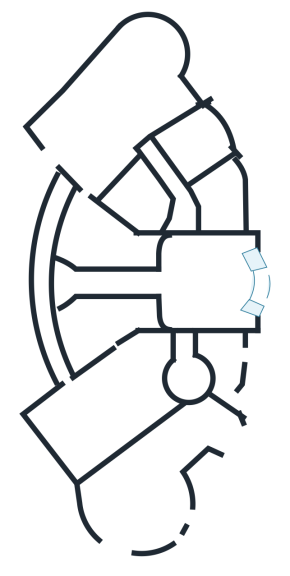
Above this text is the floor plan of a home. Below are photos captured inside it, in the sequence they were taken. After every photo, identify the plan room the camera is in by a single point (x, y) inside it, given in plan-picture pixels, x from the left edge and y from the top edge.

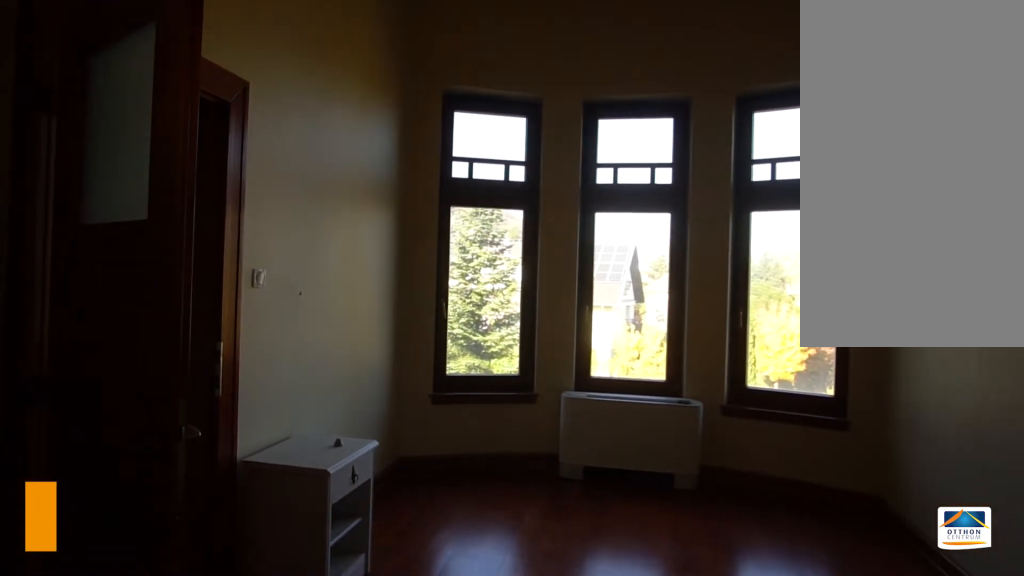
(225, 386)
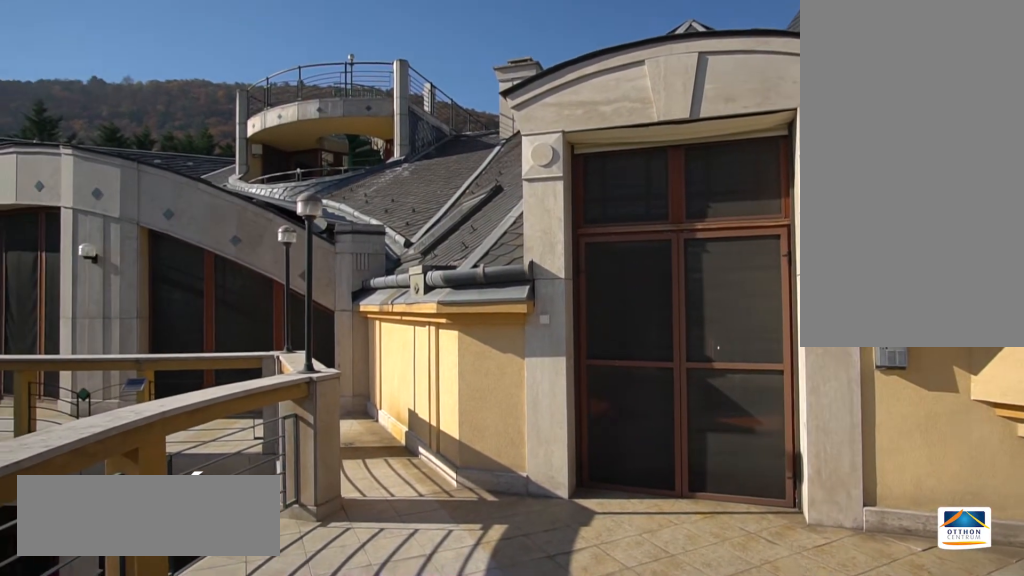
(110, 526)
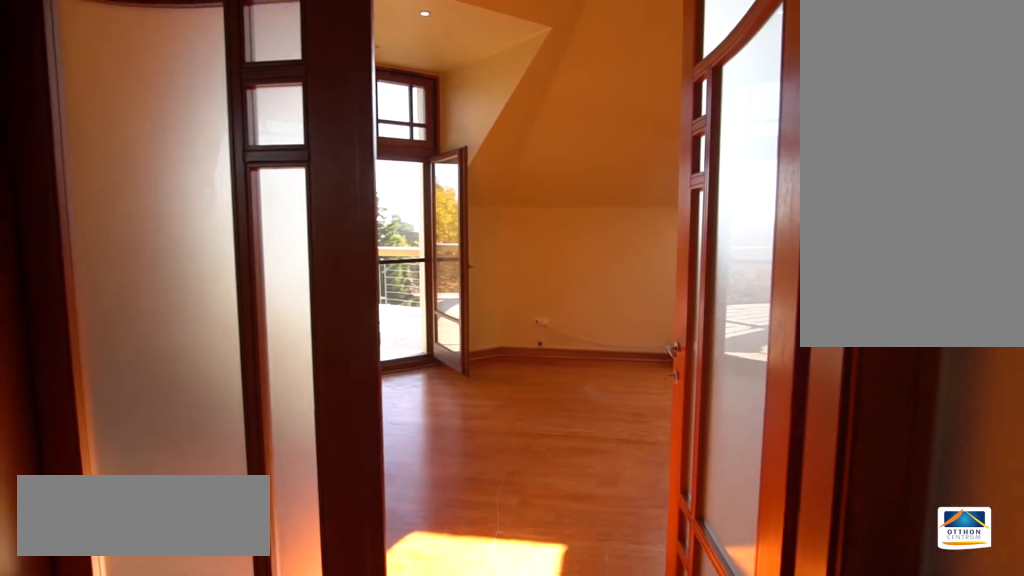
(196, 425)
